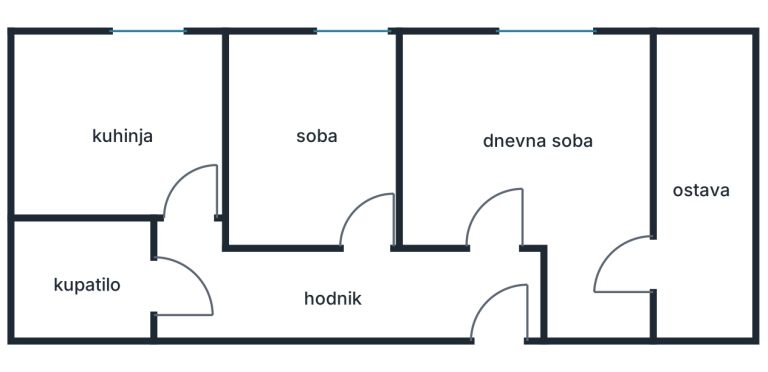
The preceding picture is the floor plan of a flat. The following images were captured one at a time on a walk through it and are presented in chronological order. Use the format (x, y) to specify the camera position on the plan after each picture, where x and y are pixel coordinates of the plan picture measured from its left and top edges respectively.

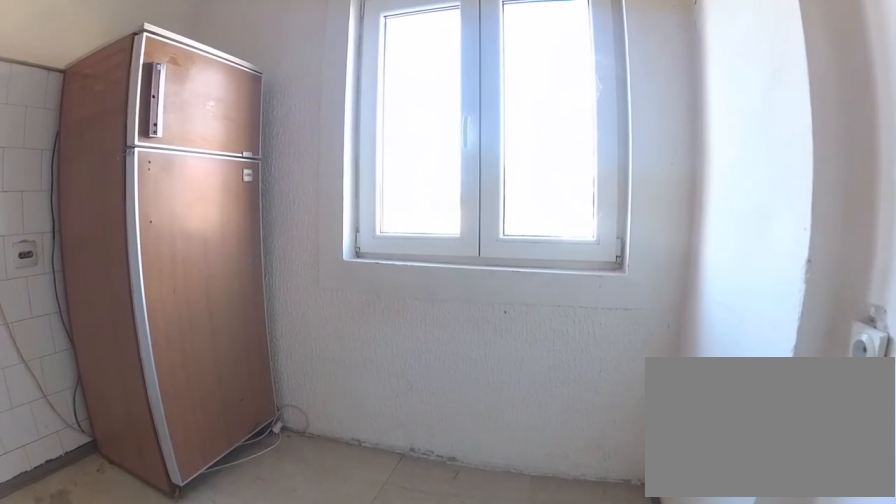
(193, 127)
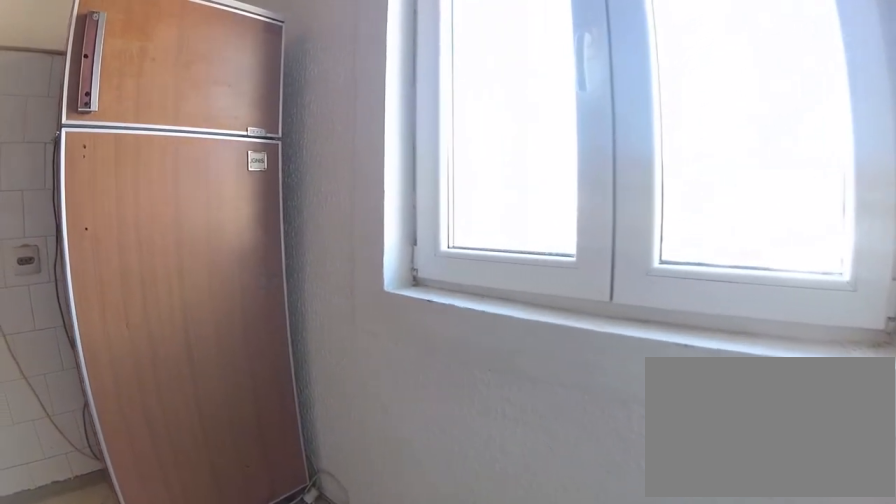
(189, 89)
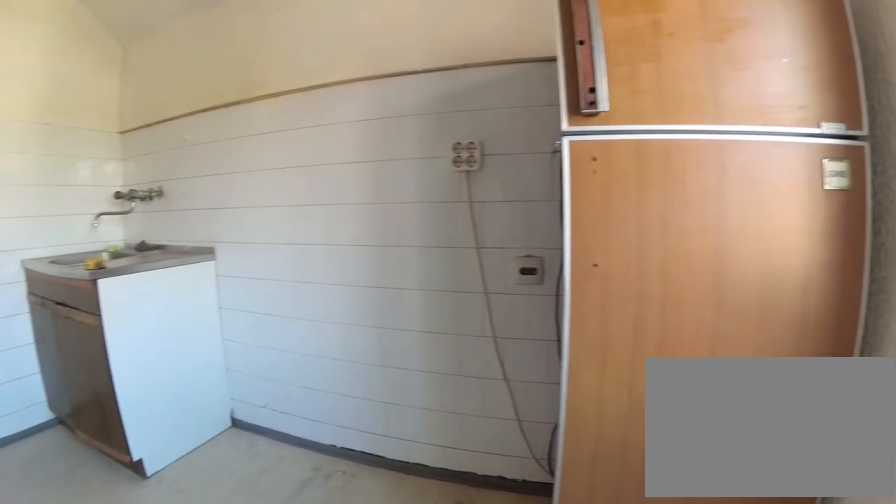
(177, 69)
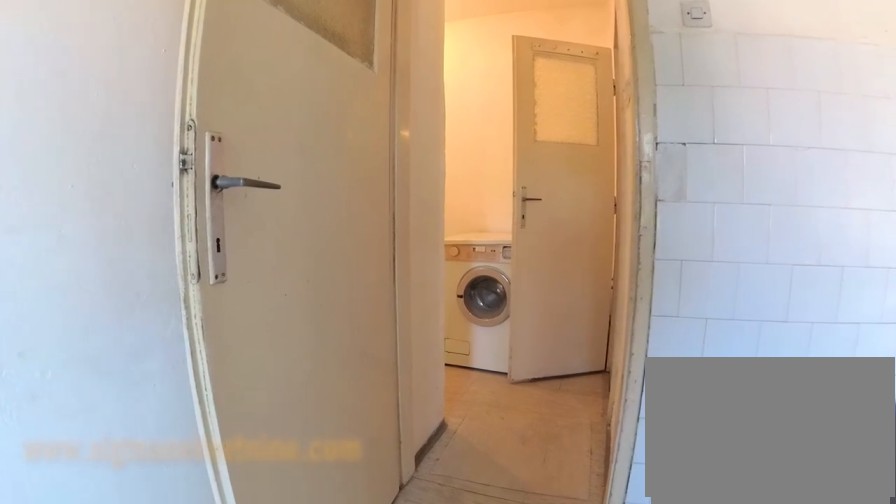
(181, 124)
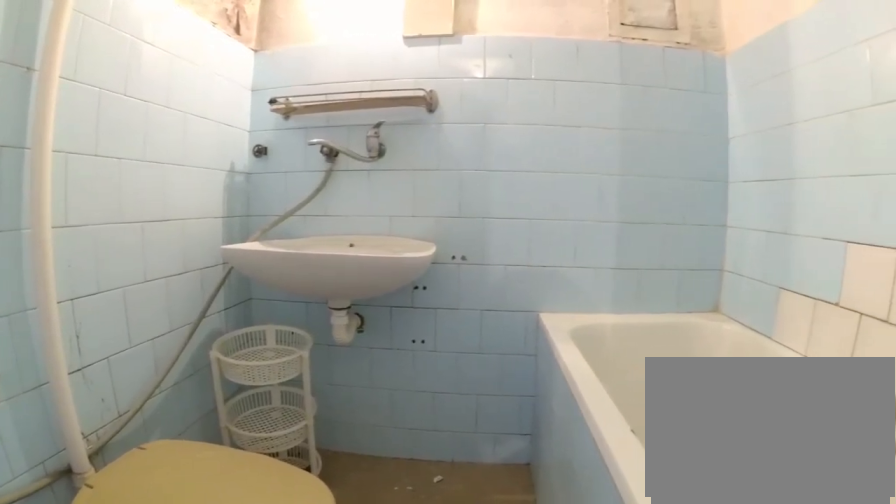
(151, 269)
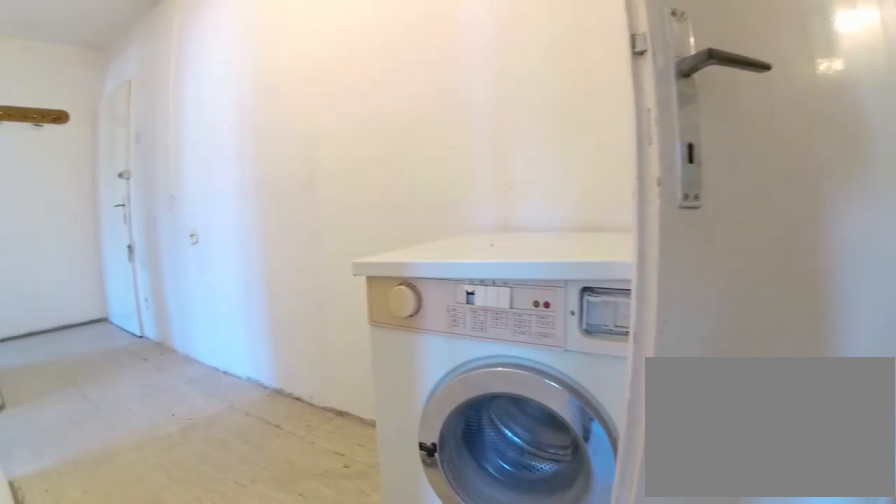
(181, 264)
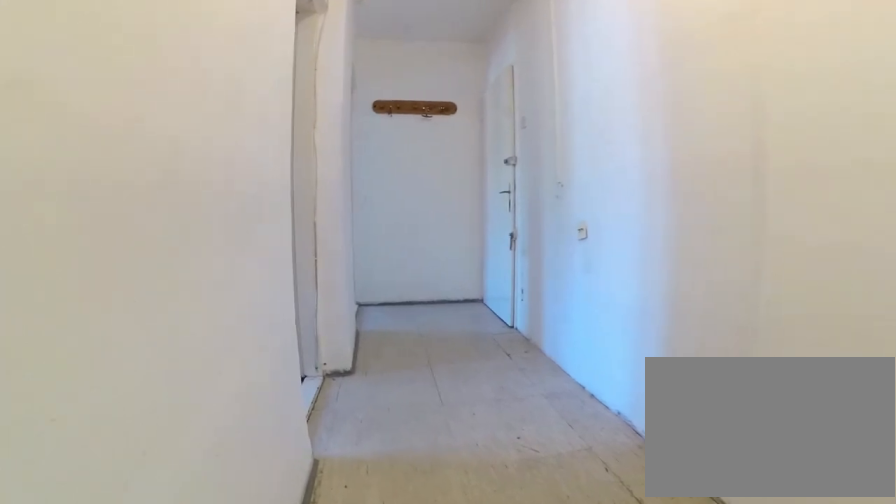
(199, 295)
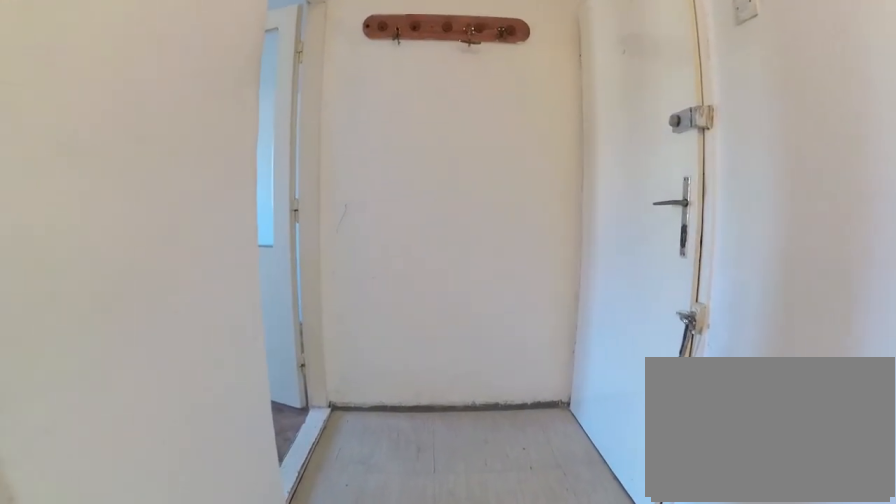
(399, 294)
